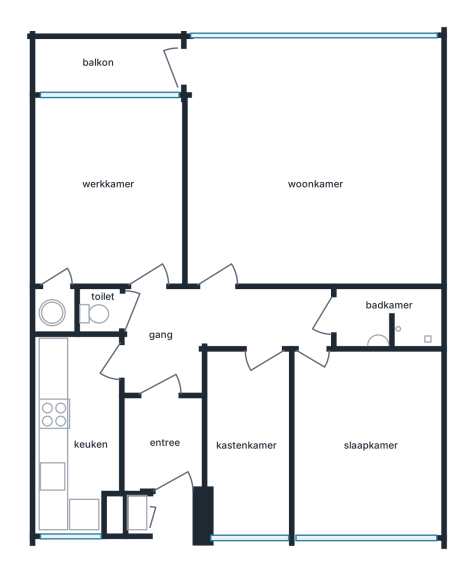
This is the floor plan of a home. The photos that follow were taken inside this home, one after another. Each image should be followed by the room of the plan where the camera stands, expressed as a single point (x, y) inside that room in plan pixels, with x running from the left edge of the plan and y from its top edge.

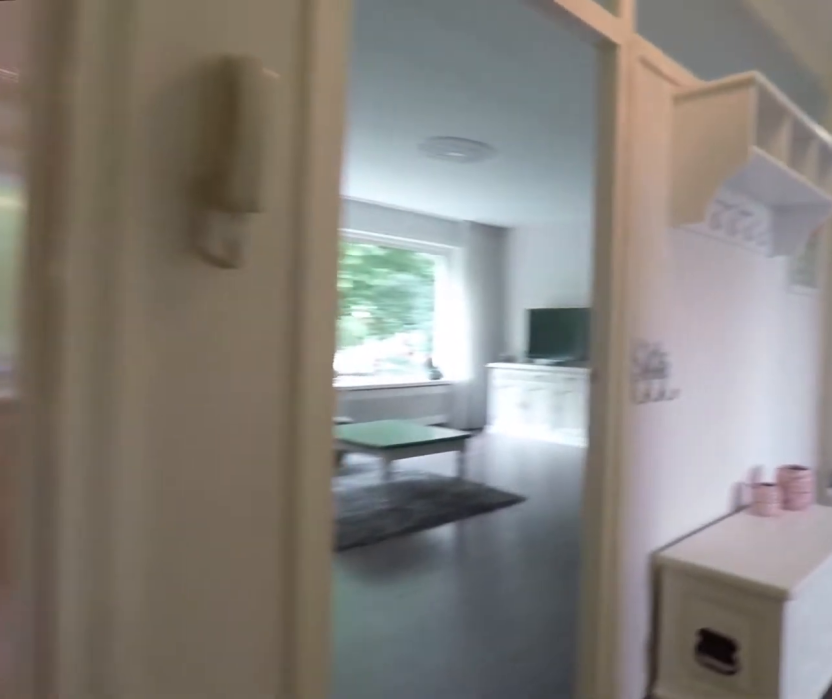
(213, 329)
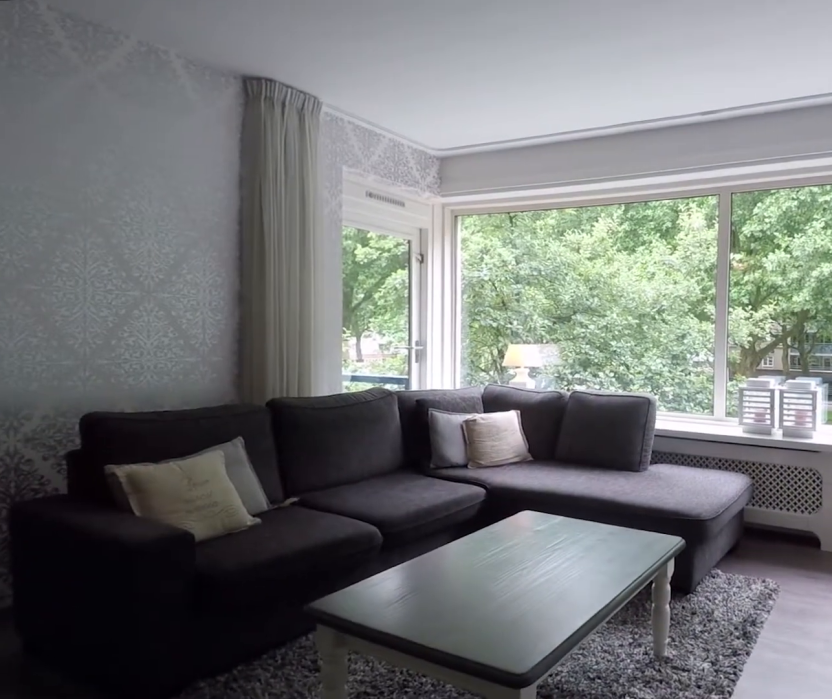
(313, 163)
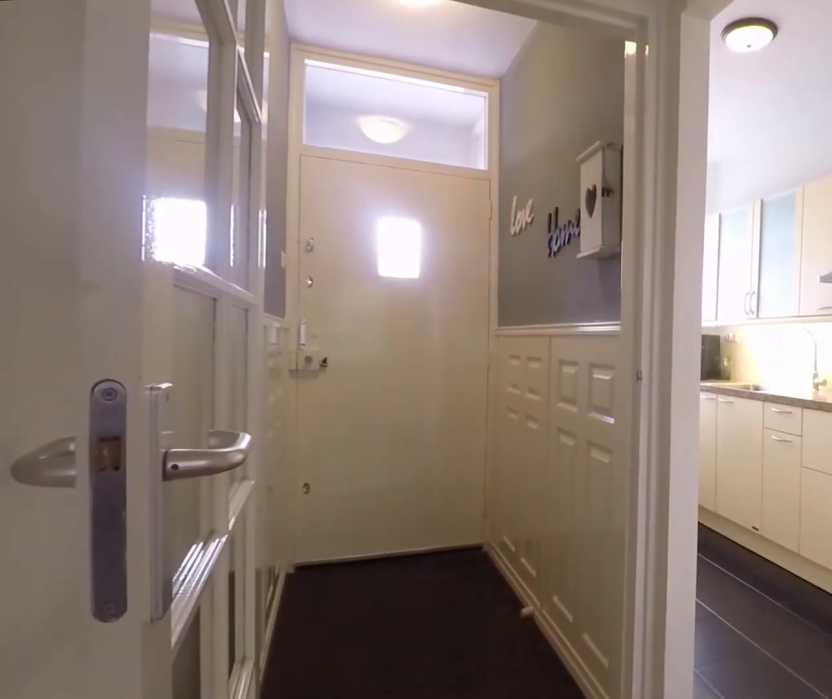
(213, 329)
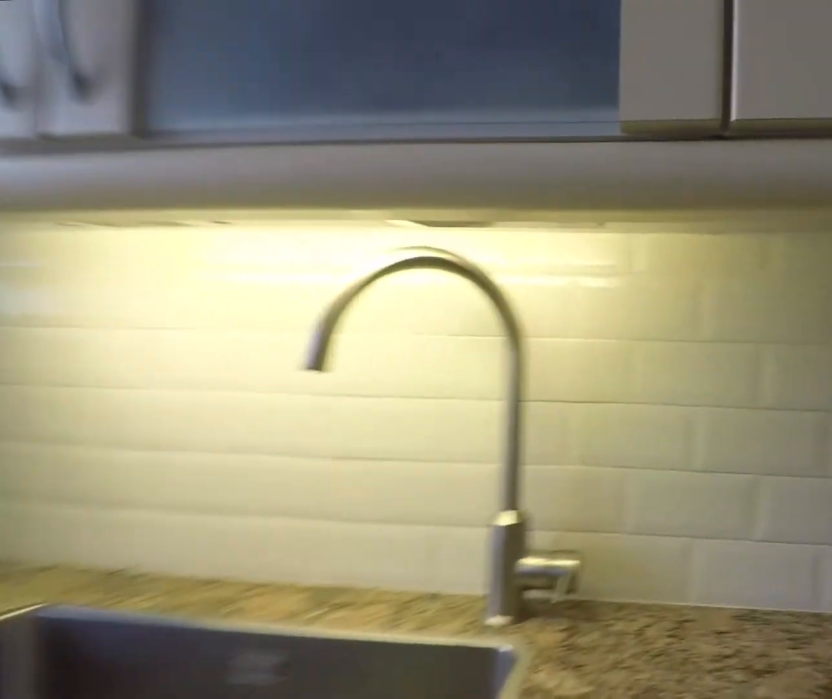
(77, 431)
